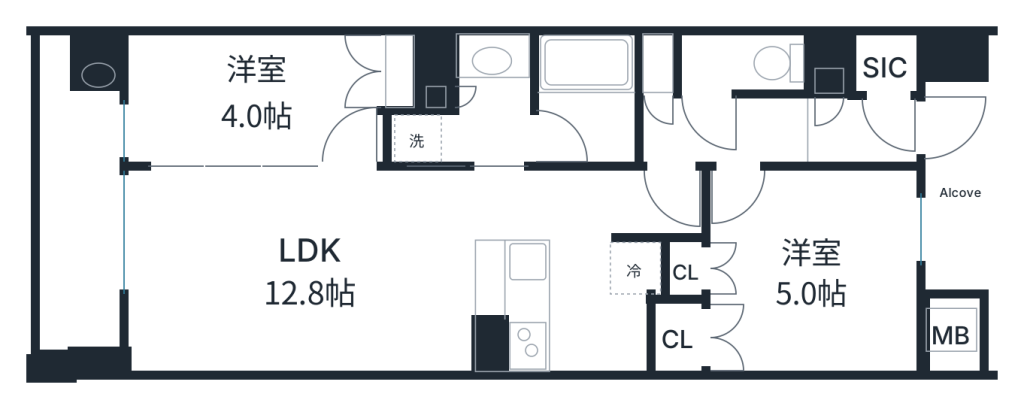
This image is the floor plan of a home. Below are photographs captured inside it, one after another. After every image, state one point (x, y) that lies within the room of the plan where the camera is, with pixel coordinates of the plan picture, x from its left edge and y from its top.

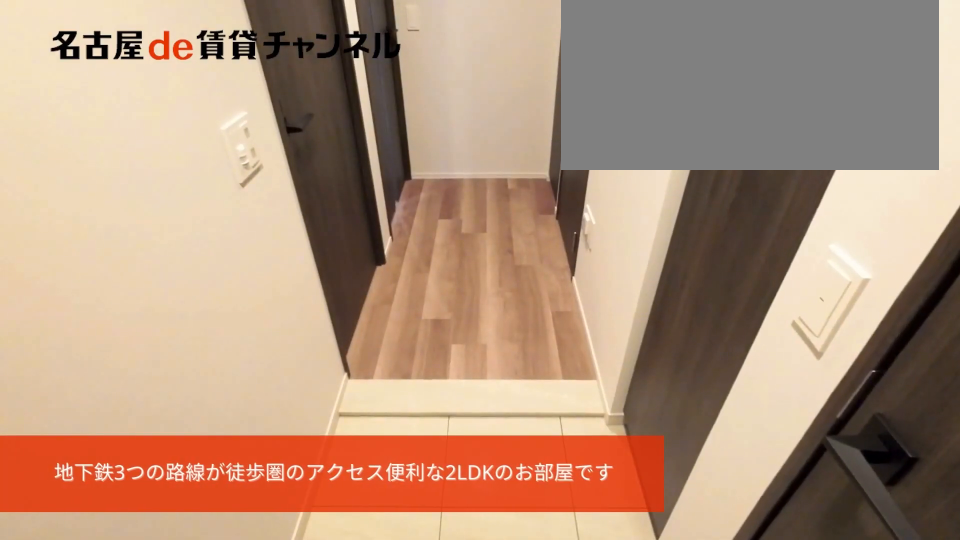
(889, 130)
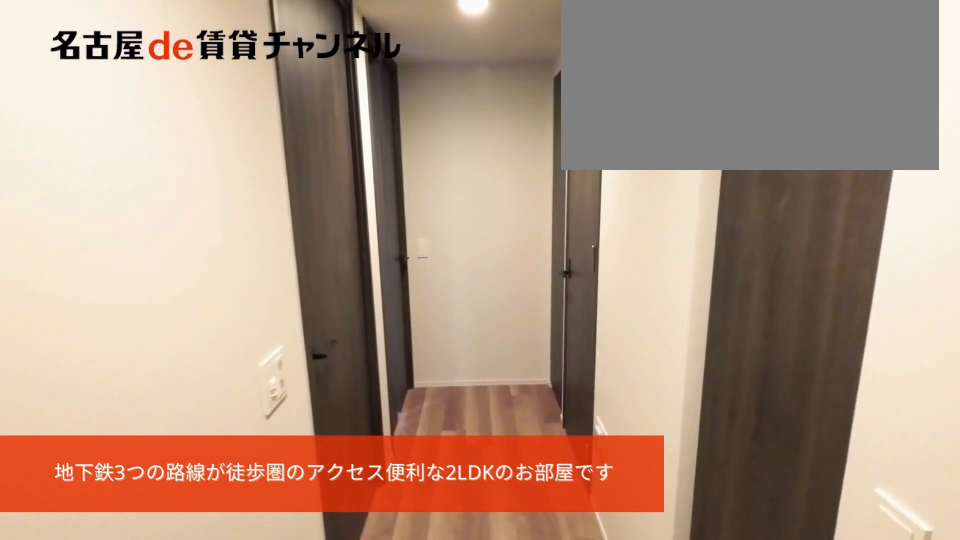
(889, 130)
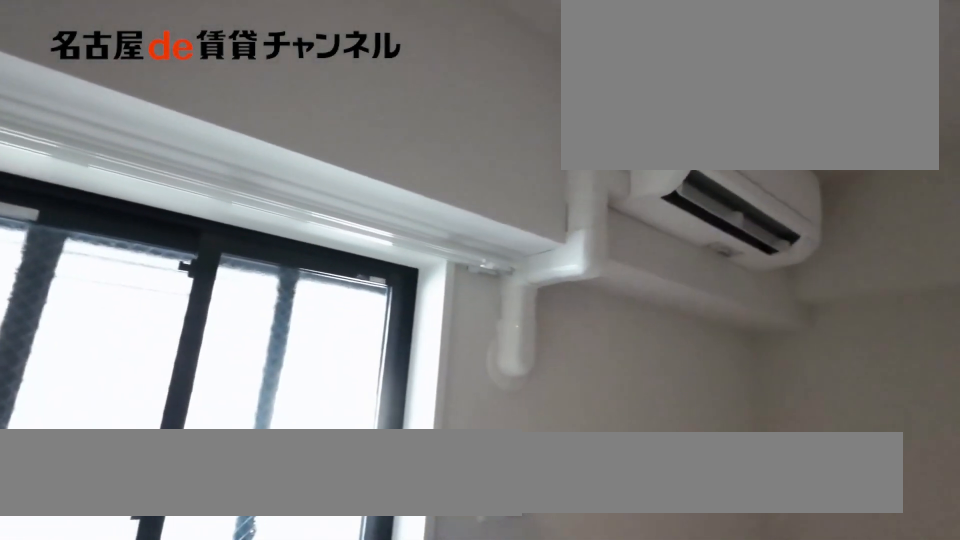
(811, 267)
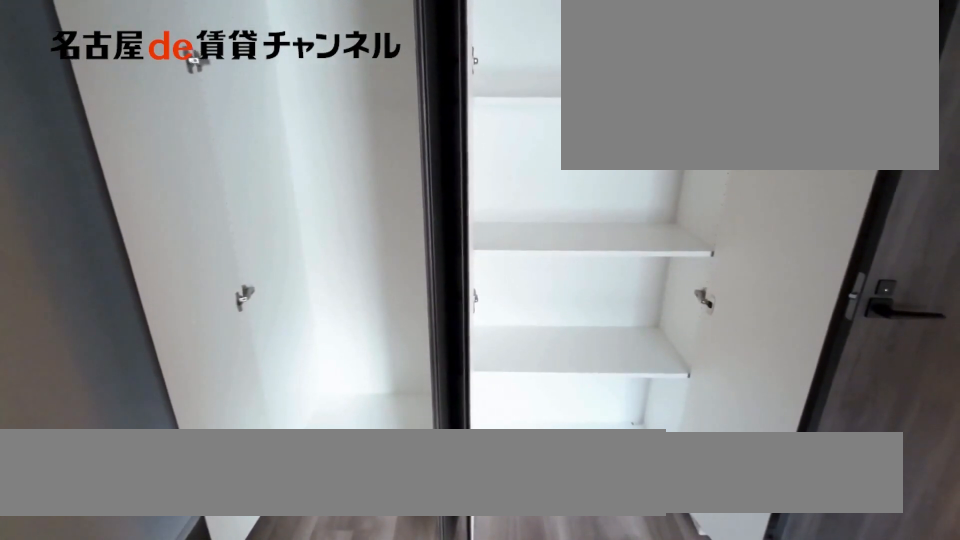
(682, 309)
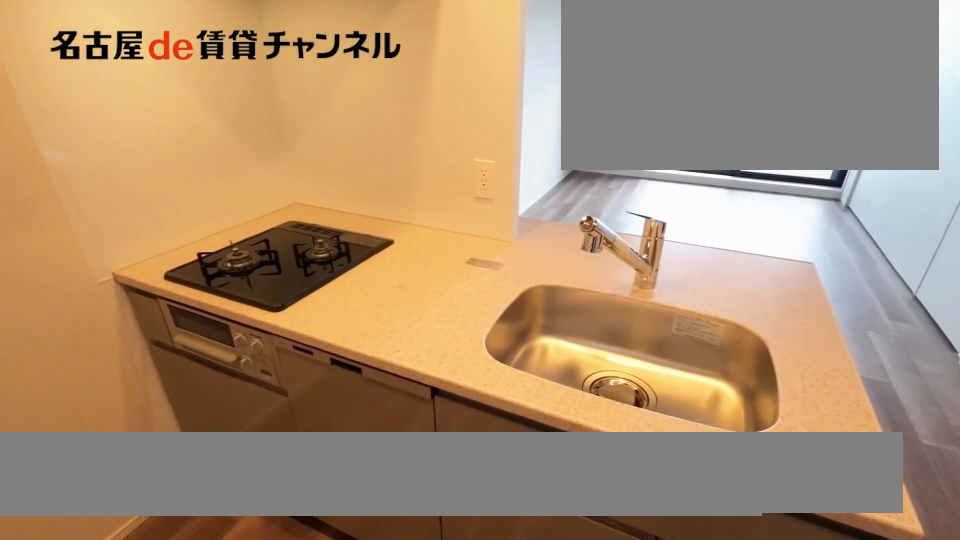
(555, 305)
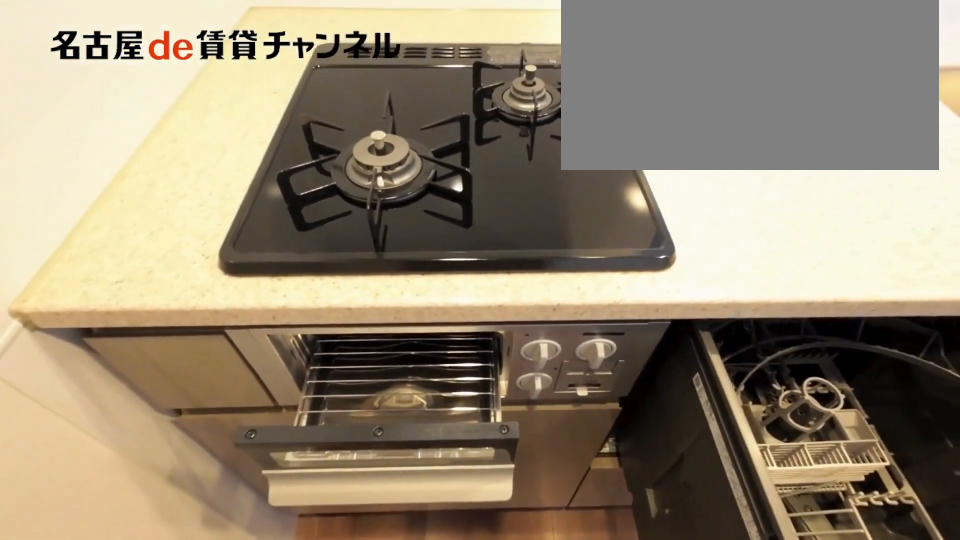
(555, 305)
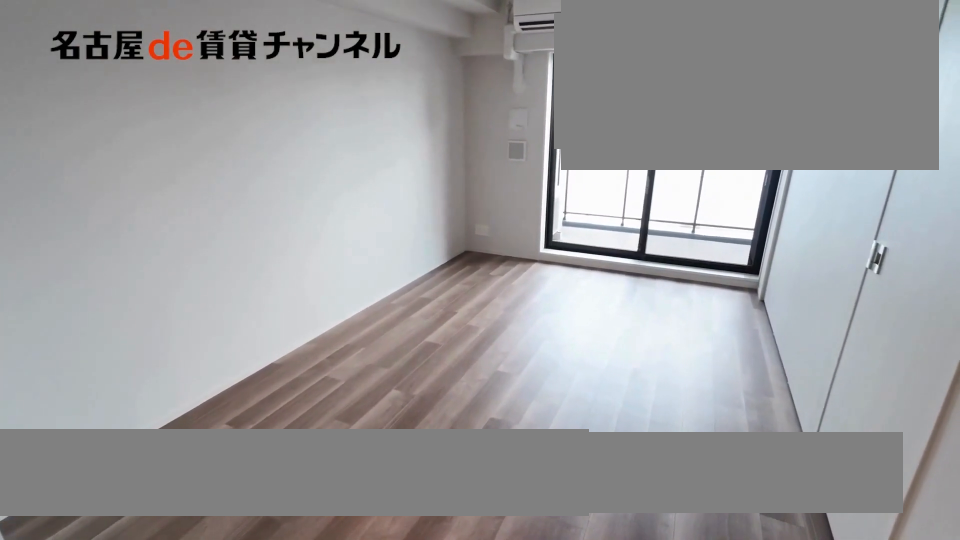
(295, 268)
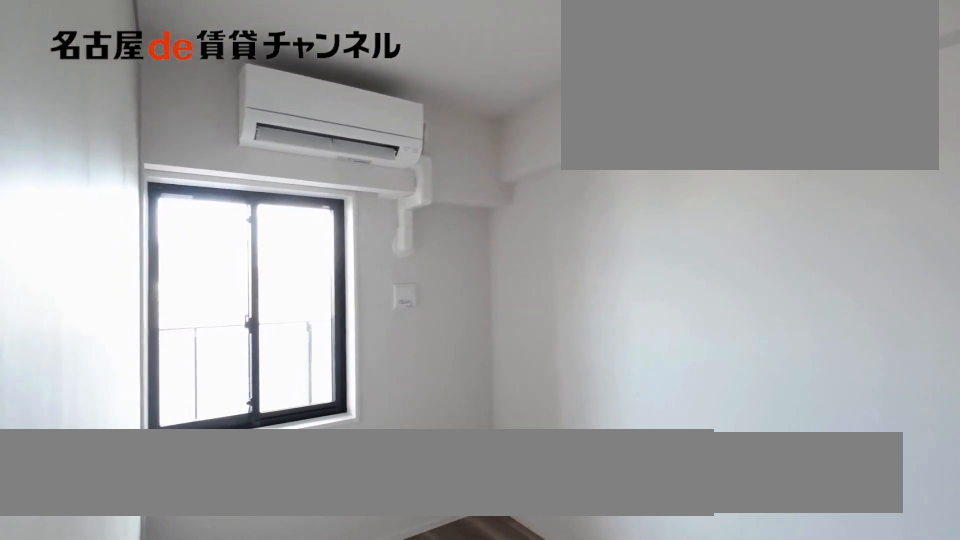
(251, 103)
